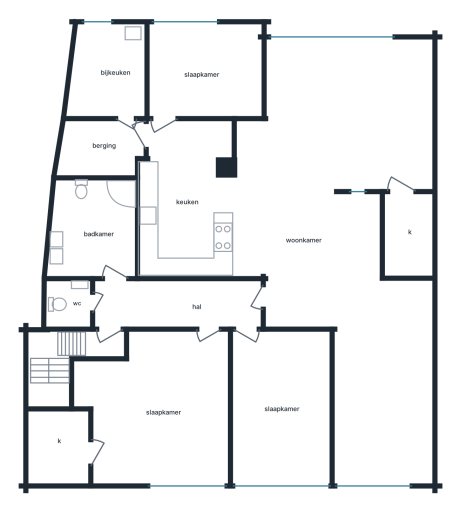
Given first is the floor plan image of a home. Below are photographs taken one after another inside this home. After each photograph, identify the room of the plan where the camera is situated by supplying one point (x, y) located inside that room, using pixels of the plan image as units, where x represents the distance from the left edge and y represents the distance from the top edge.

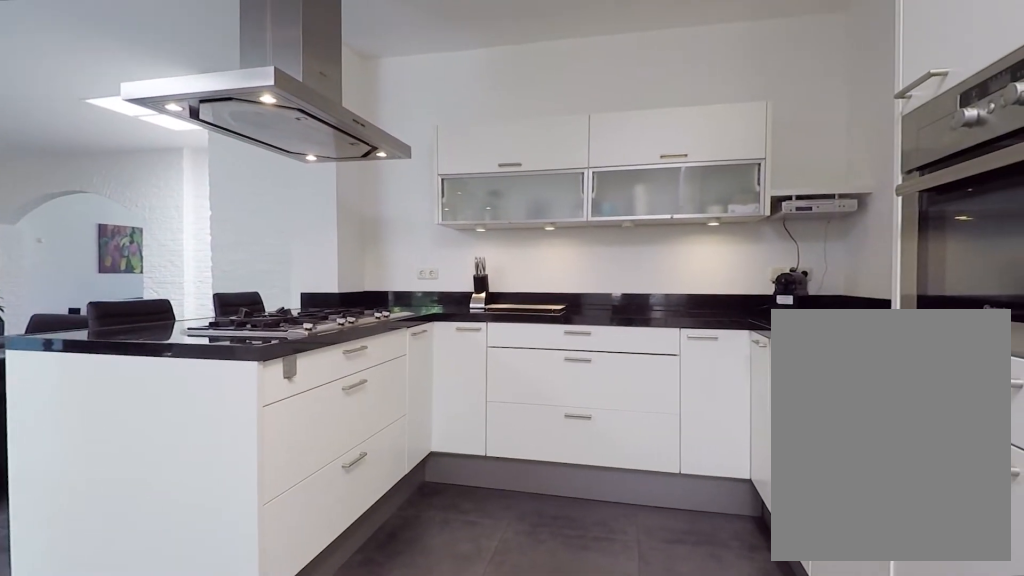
(186, 201)
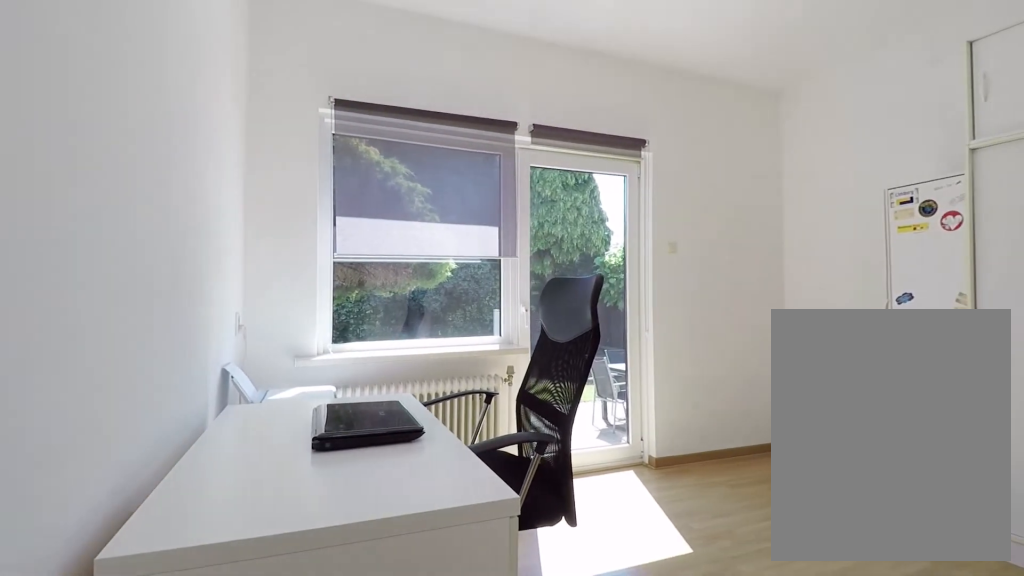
(205, 72)
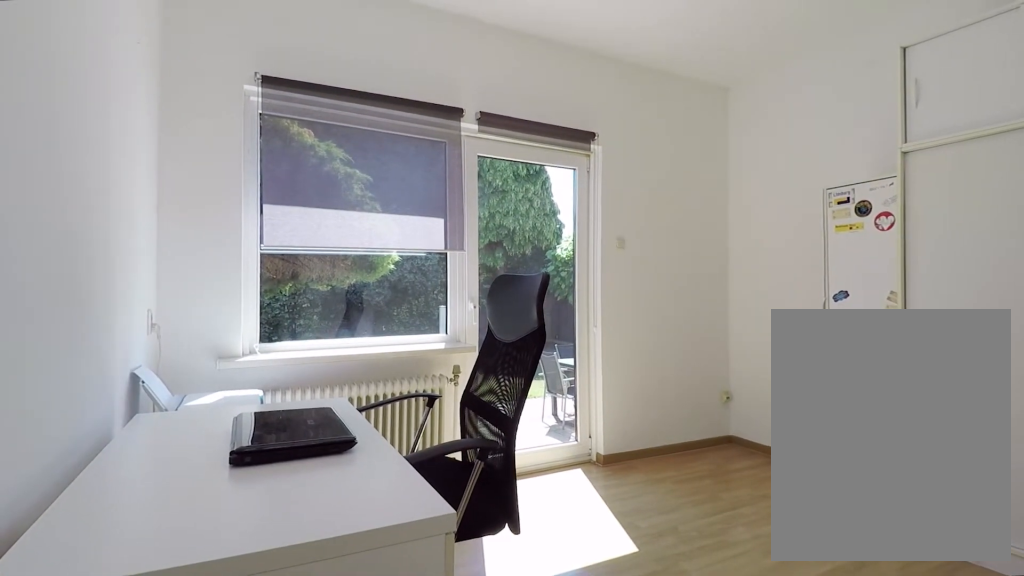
(205, 72)
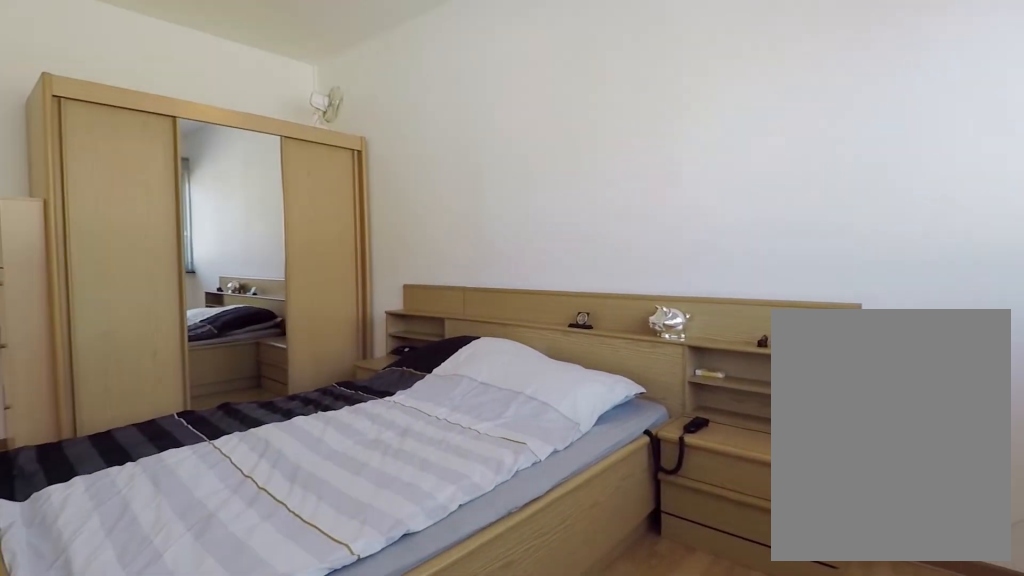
(281, 407)
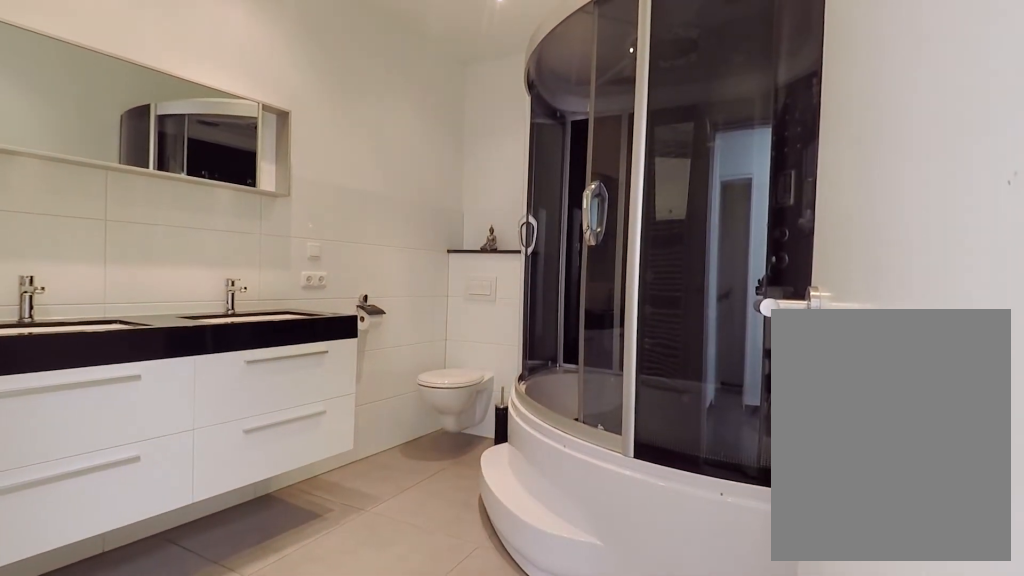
(94, 228)
